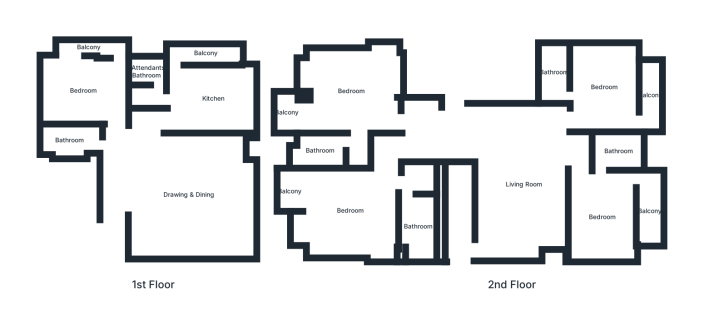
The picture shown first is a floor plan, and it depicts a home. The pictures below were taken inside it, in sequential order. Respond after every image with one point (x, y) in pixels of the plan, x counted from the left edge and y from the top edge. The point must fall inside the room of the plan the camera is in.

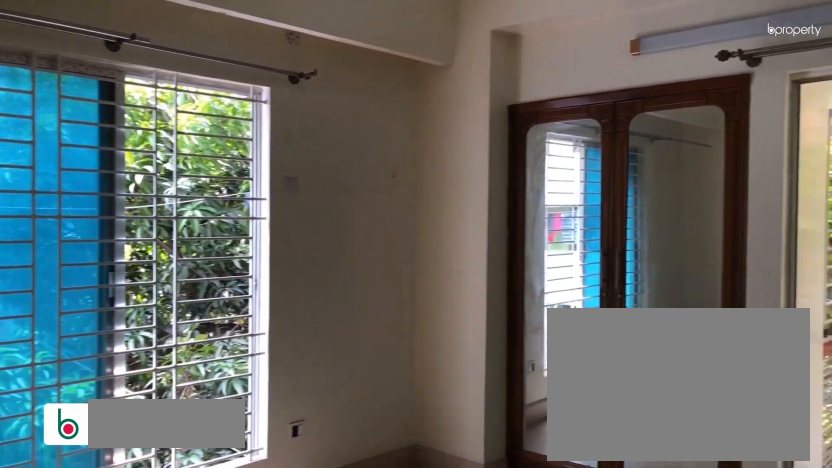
(350, 210)
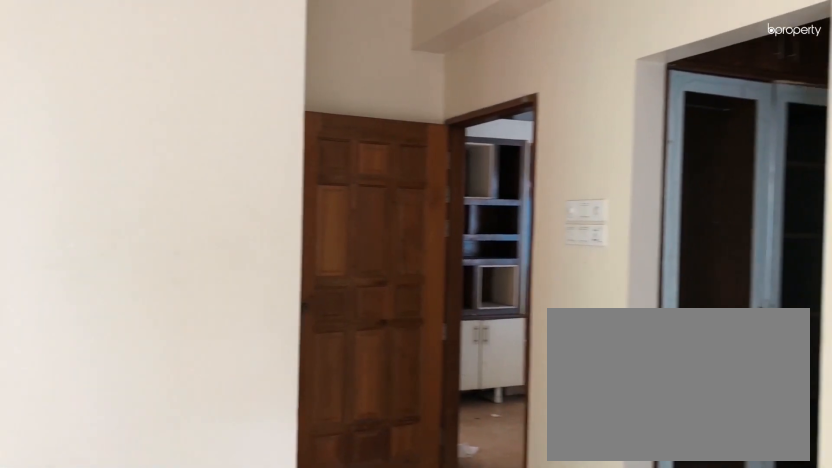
(350, 210)
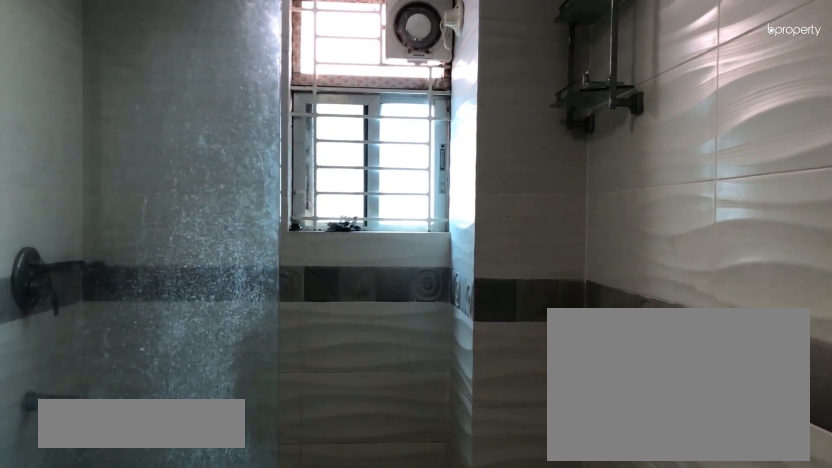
(417, 226)
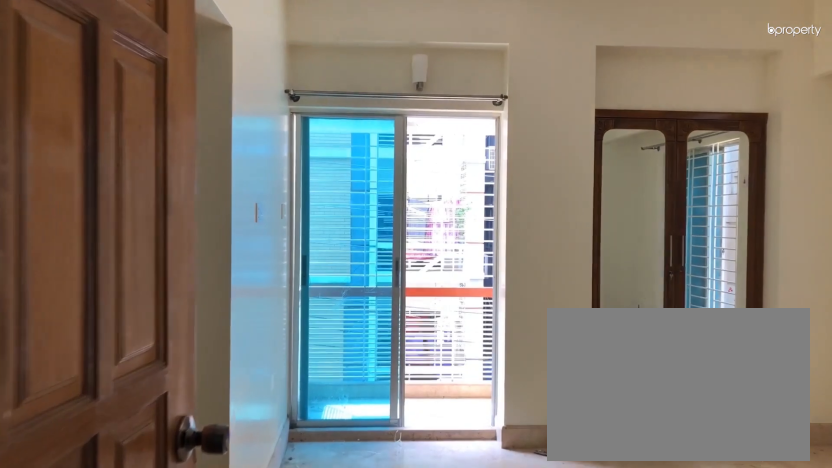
(408, 130)
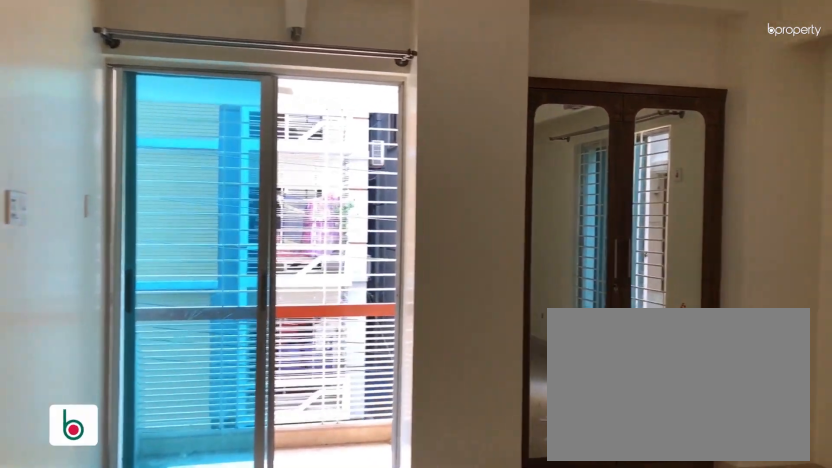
(351, 91)
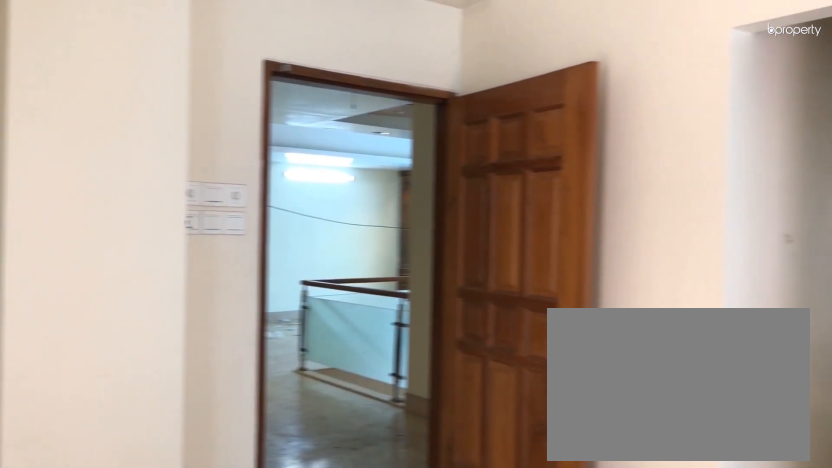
(351, 91)
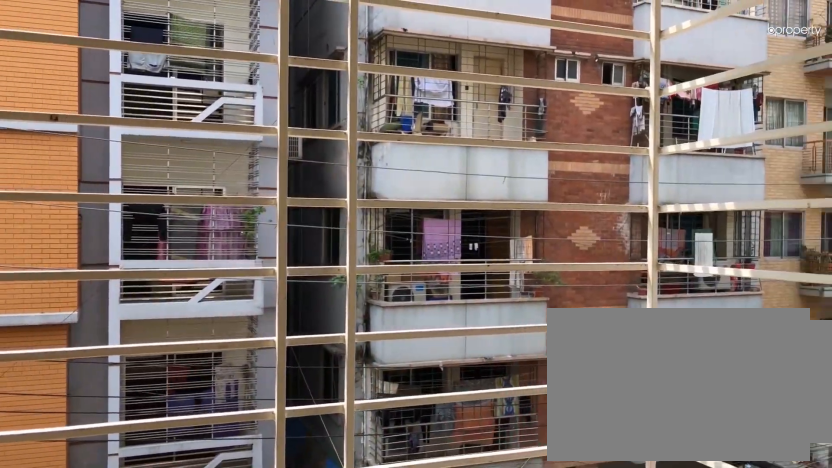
(283, 112)
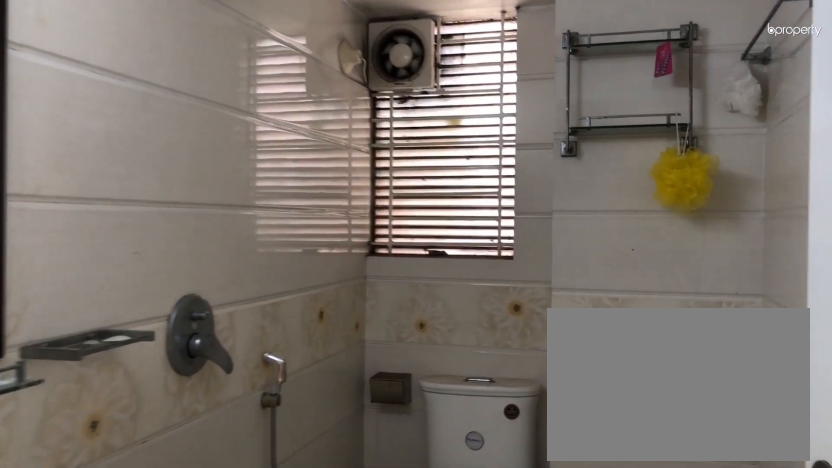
(349, 142)
